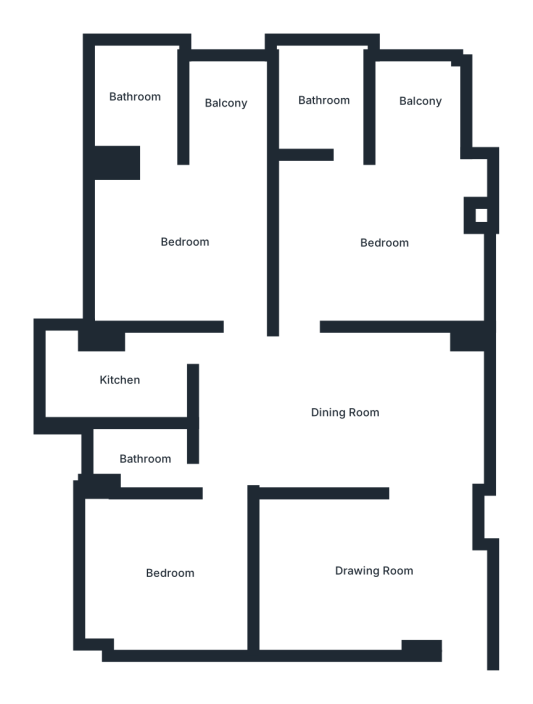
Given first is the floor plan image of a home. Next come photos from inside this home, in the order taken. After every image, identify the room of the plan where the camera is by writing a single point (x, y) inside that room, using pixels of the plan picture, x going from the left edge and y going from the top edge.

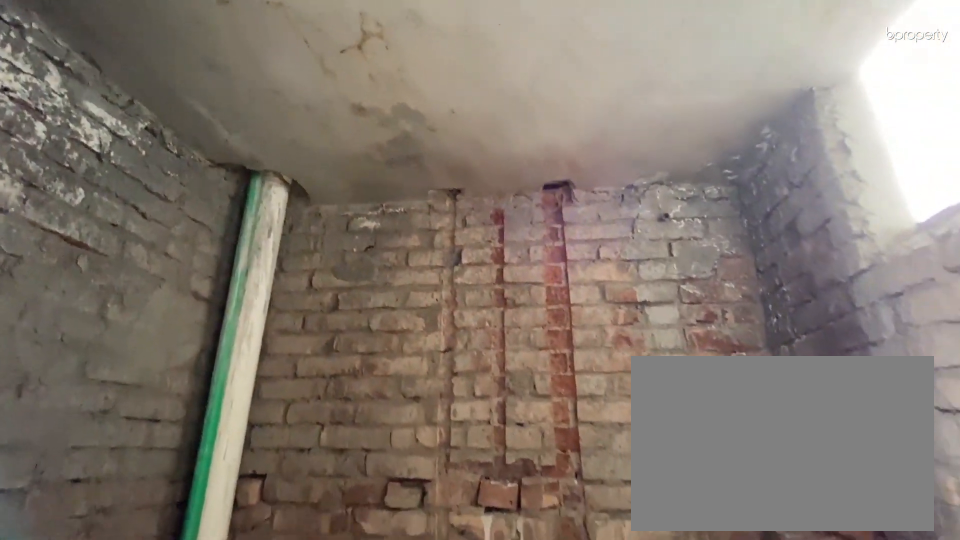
(139, 100)
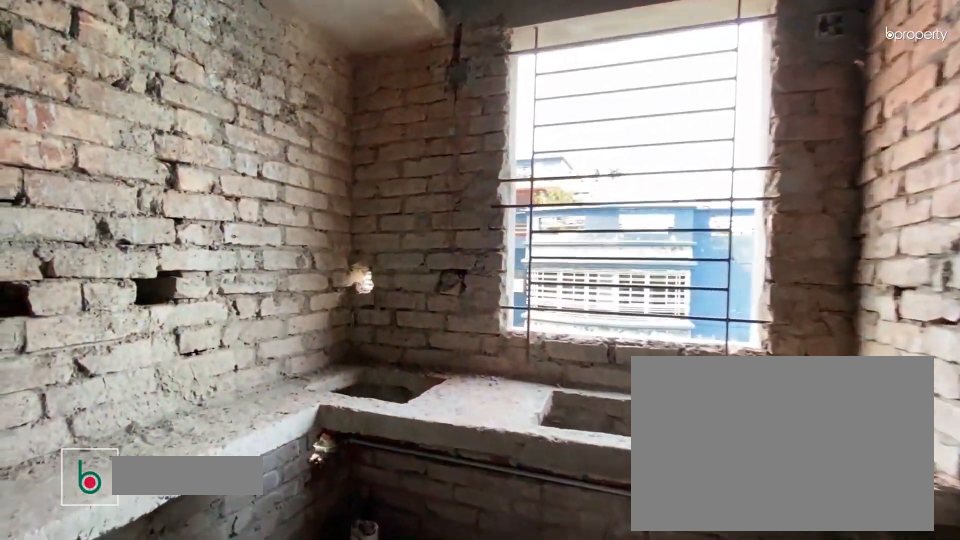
(119, 379)
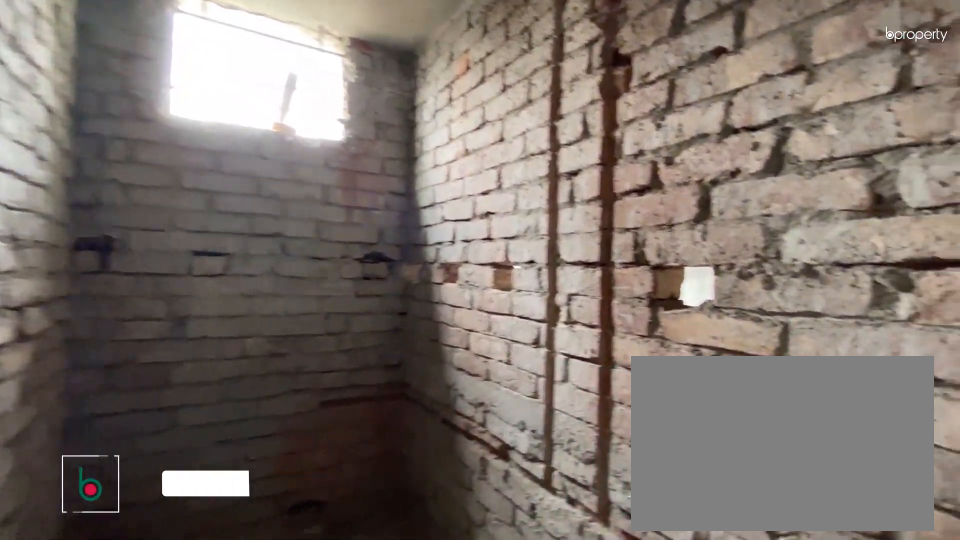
(144, 460)
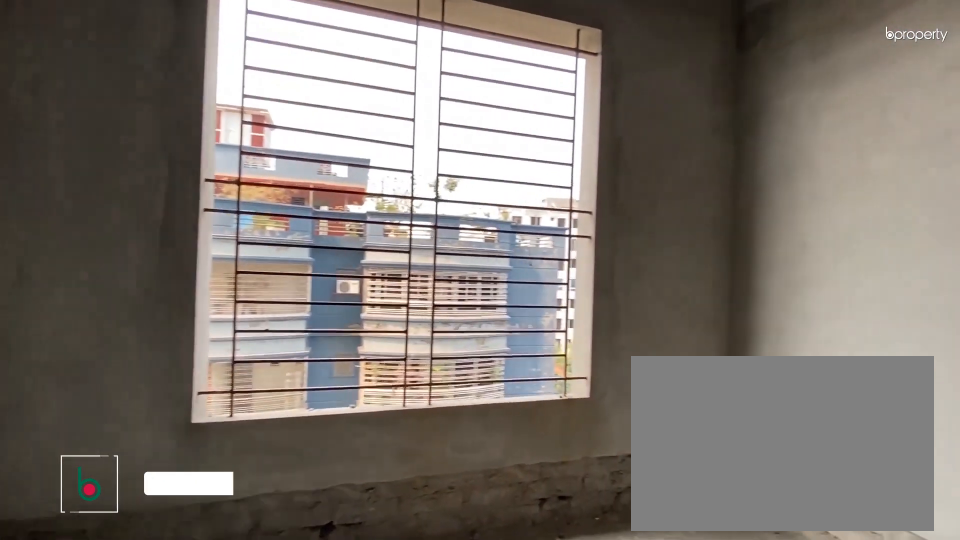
(173, 569)
